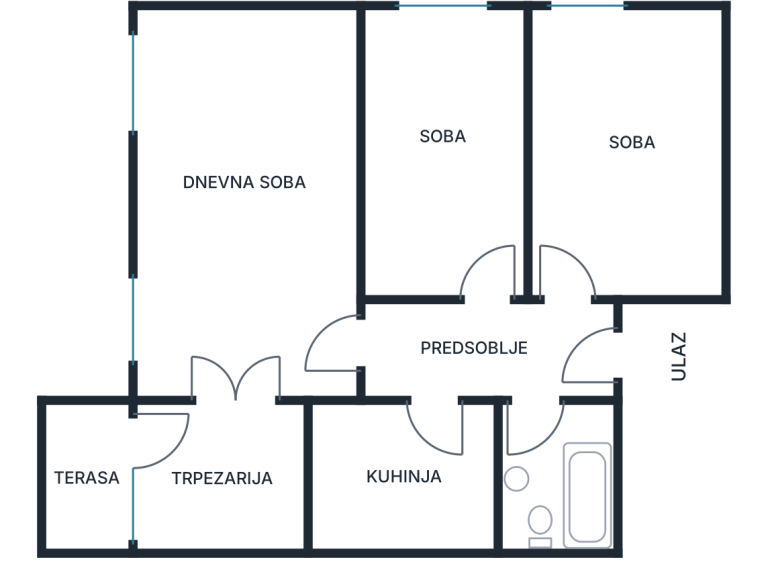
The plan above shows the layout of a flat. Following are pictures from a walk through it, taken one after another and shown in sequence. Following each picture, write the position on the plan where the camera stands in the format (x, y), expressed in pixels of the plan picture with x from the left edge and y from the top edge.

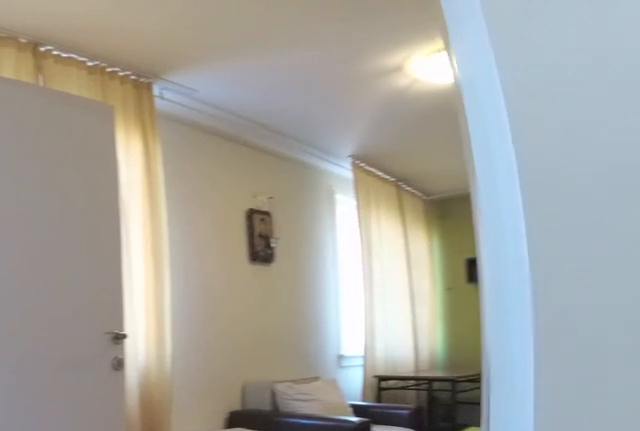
(287, 445)
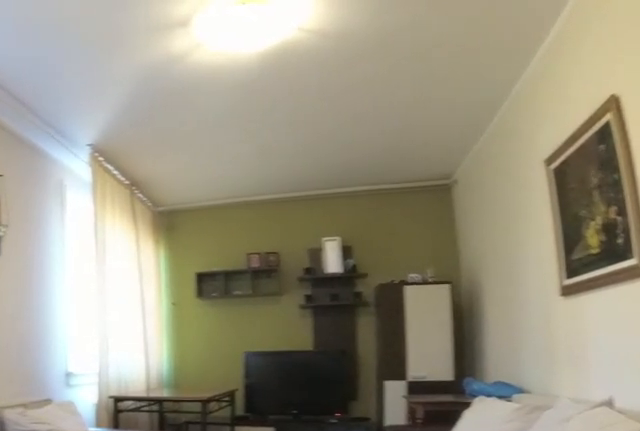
(238, 404)
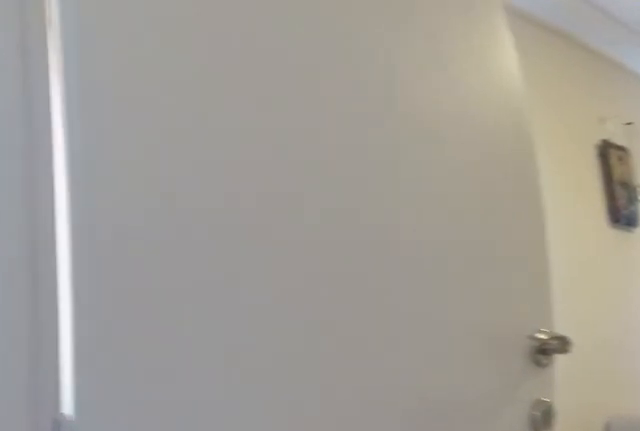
(235, 409)
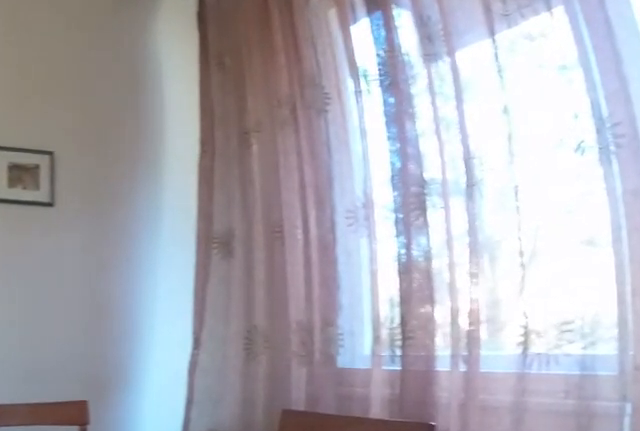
(204, 396)
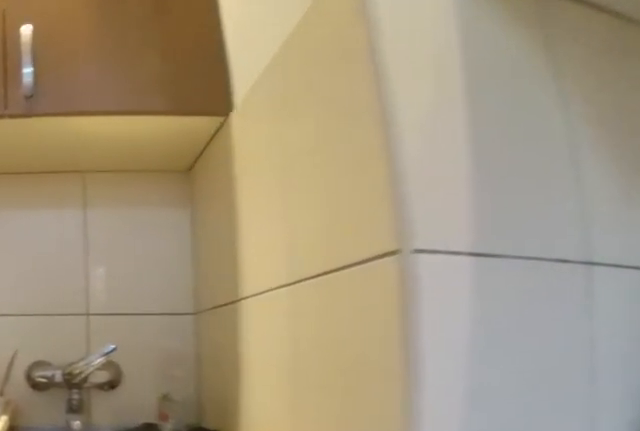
(401, 498)
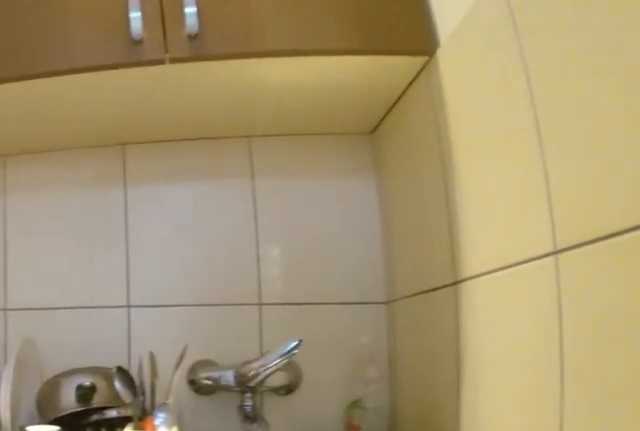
(435, 497)
